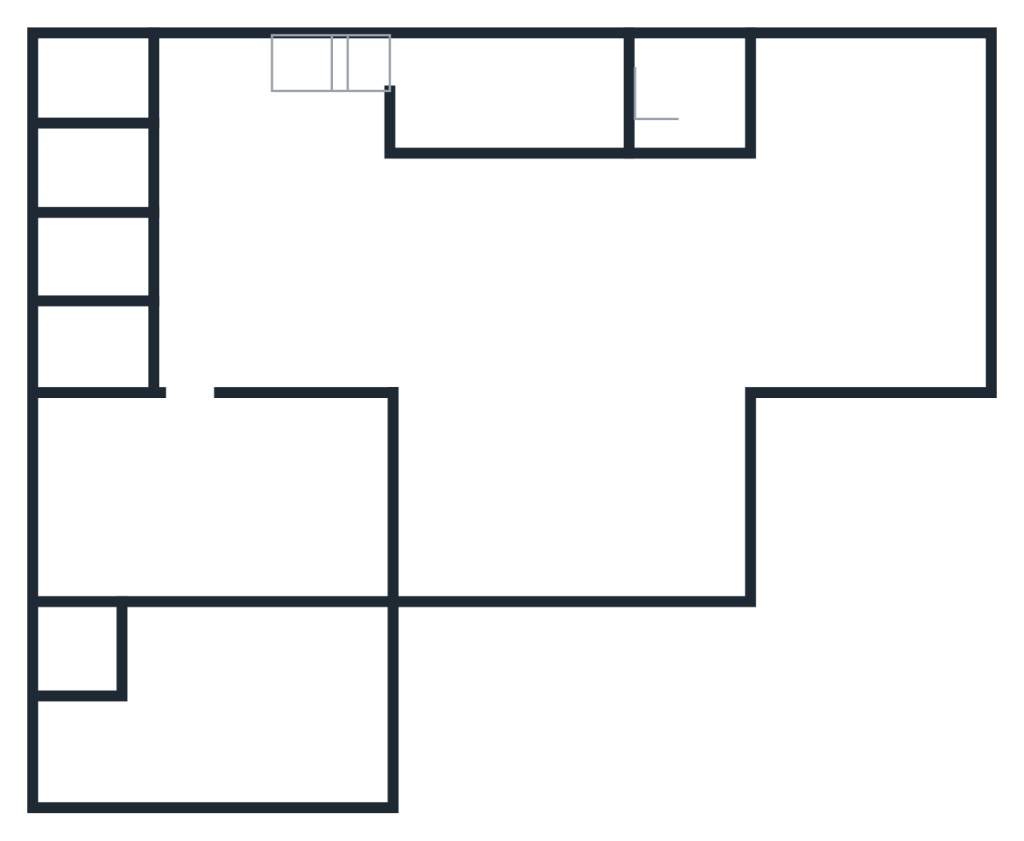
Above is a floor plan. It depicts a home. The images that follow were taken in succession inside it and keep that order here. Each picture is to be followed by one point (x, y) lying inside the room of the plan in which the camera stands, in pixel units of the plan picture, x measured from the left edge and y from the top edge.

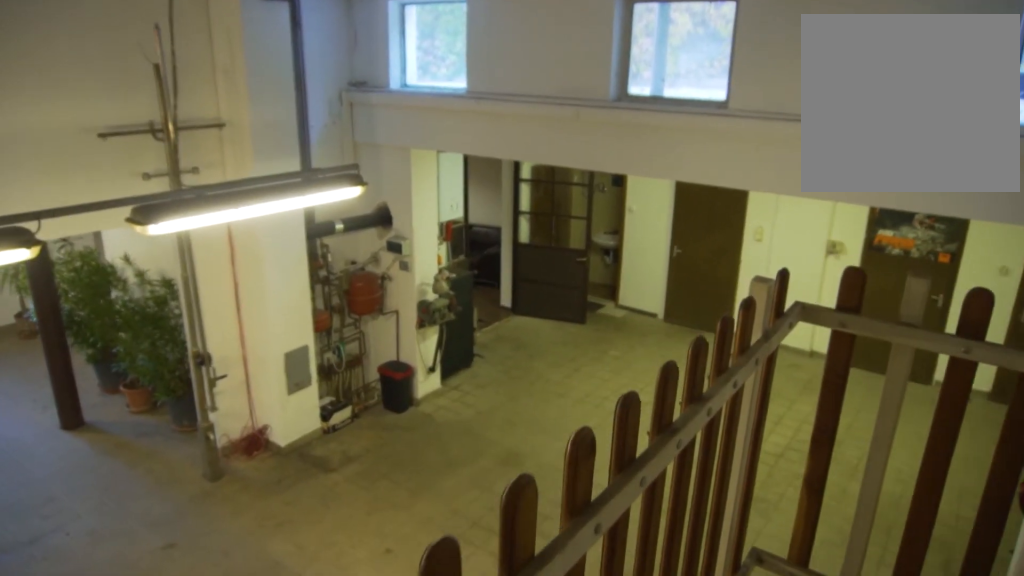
(520, 90)
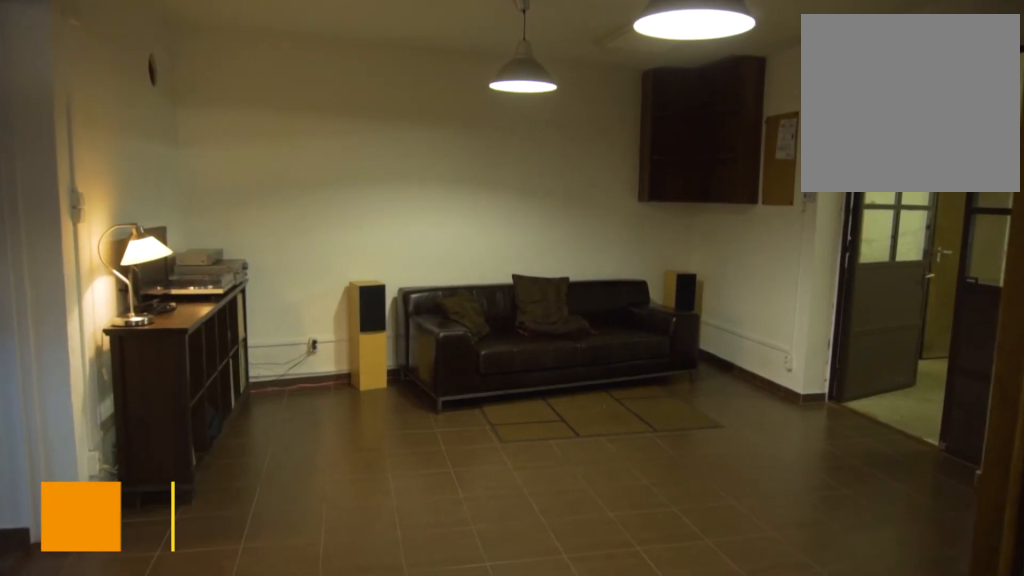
(221, 478)
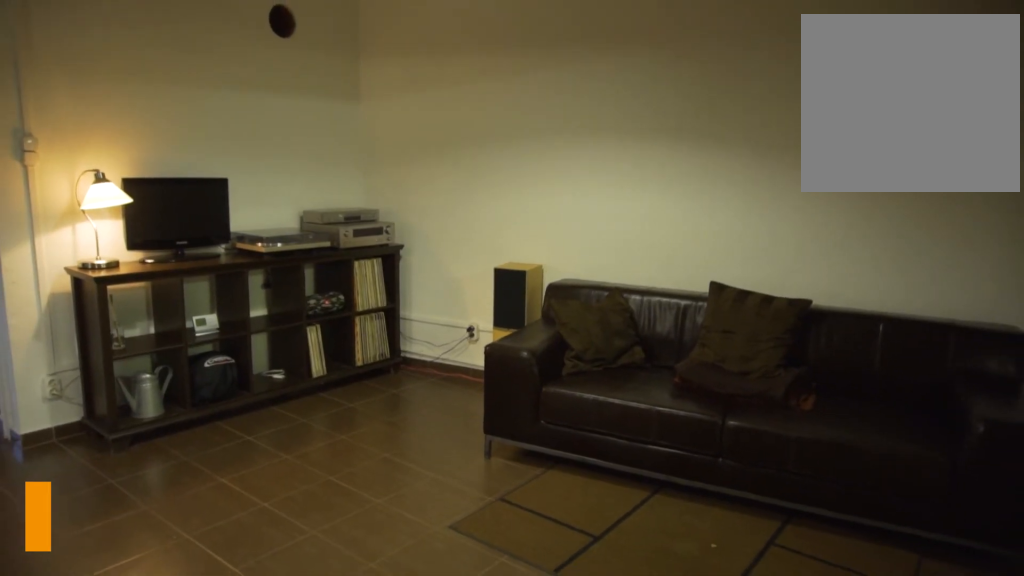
(221, 479)
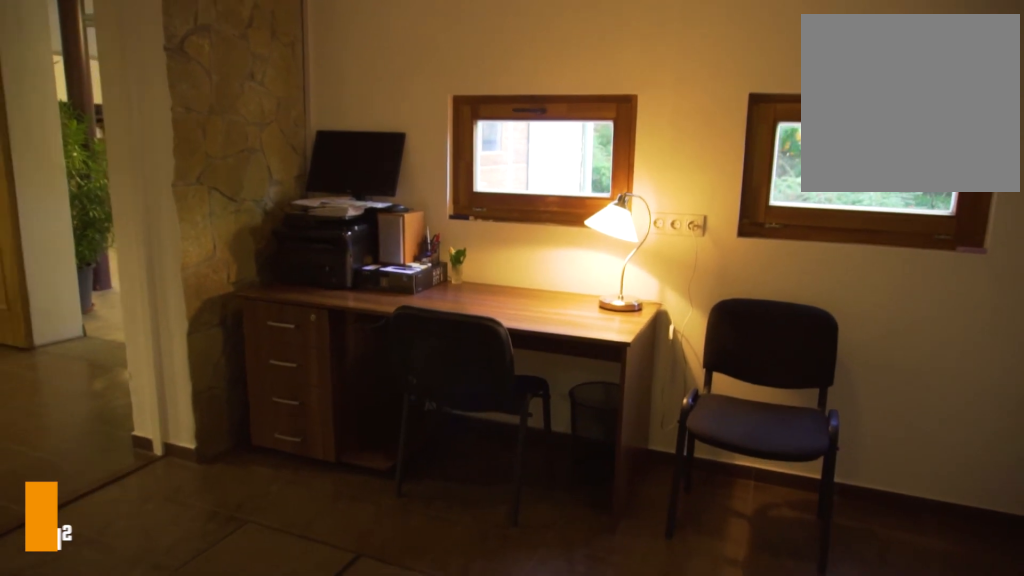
(215, 708)
